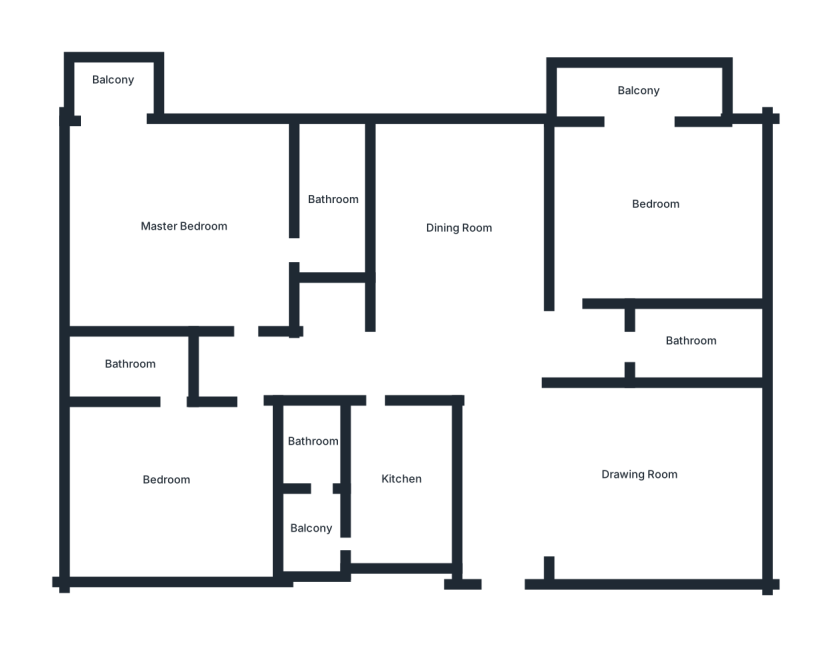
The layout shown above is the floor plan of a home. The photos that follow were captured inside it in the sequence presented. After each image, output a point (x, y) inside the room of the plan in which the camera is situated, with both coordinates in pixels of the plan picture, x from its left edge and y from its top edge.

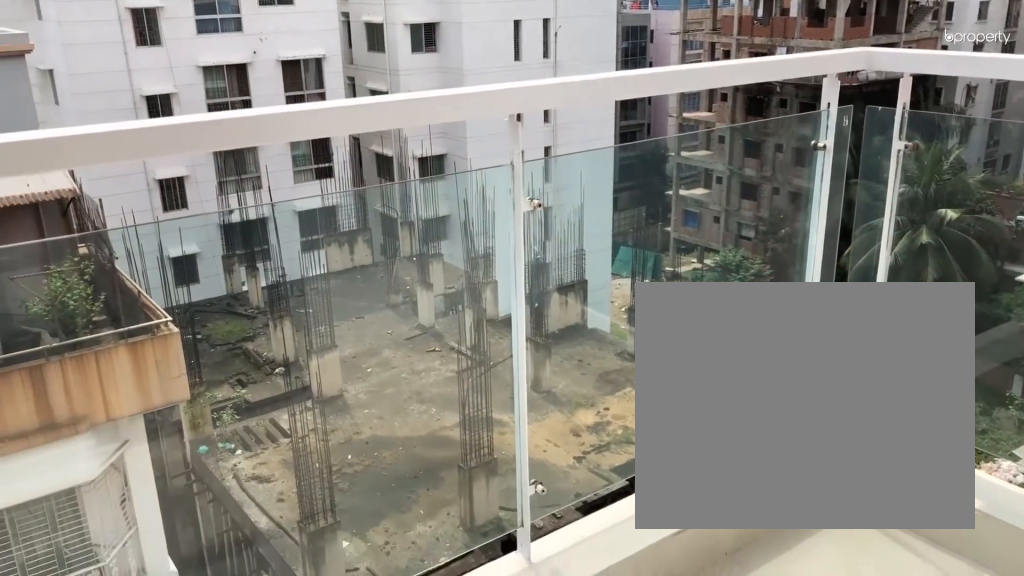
(639, 90)
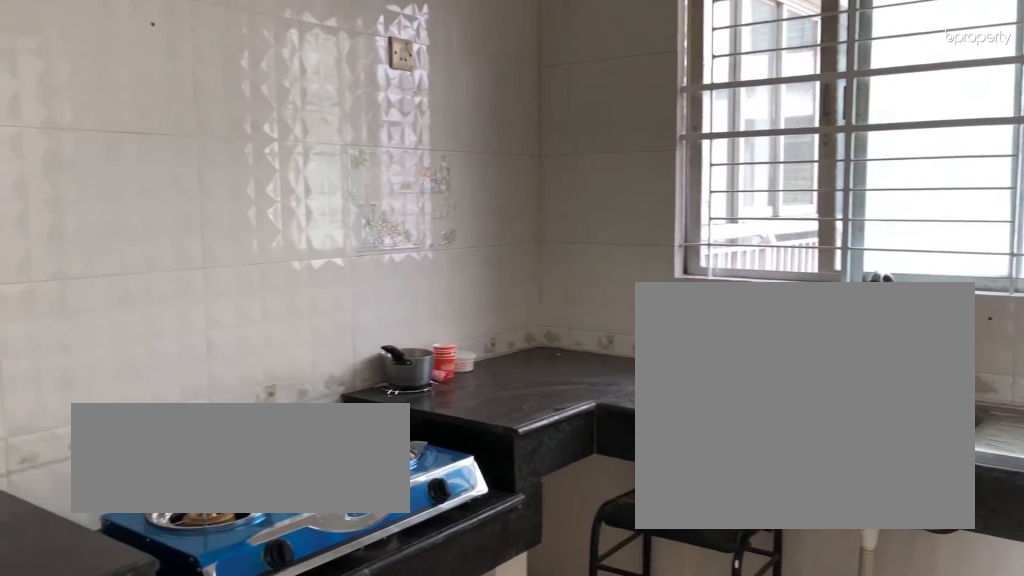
(402, 478)
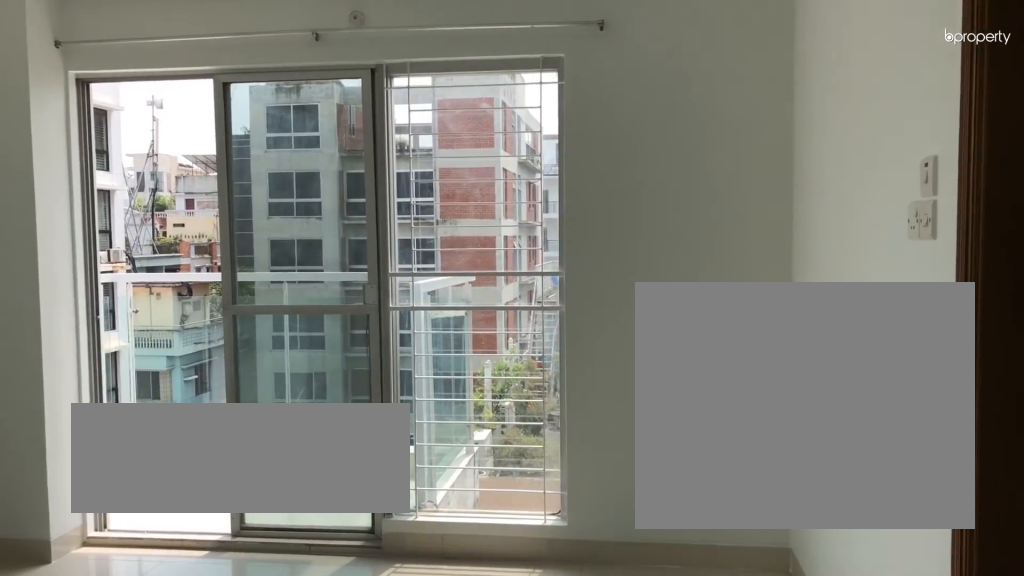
(184, 225)
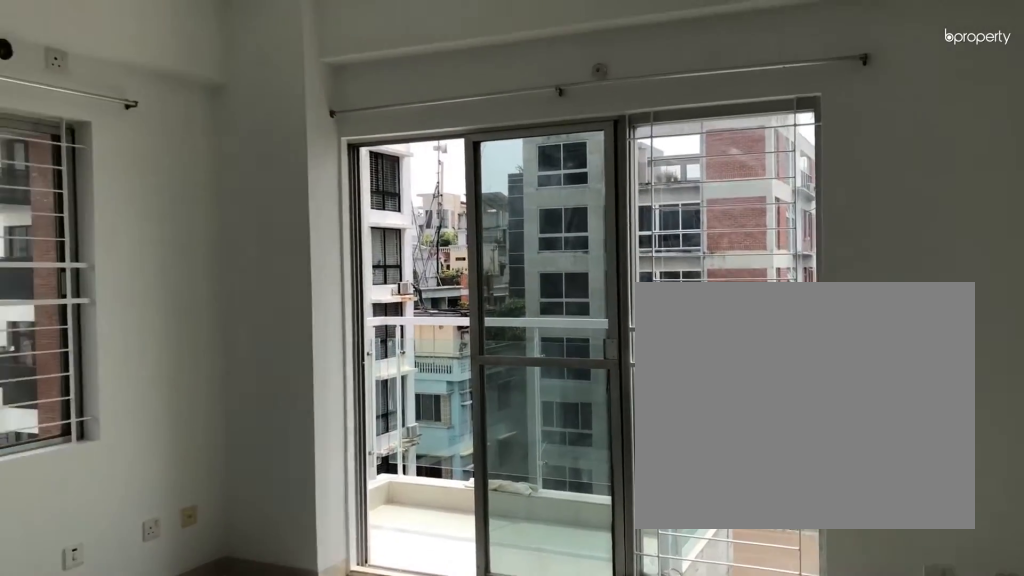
(184, 225)
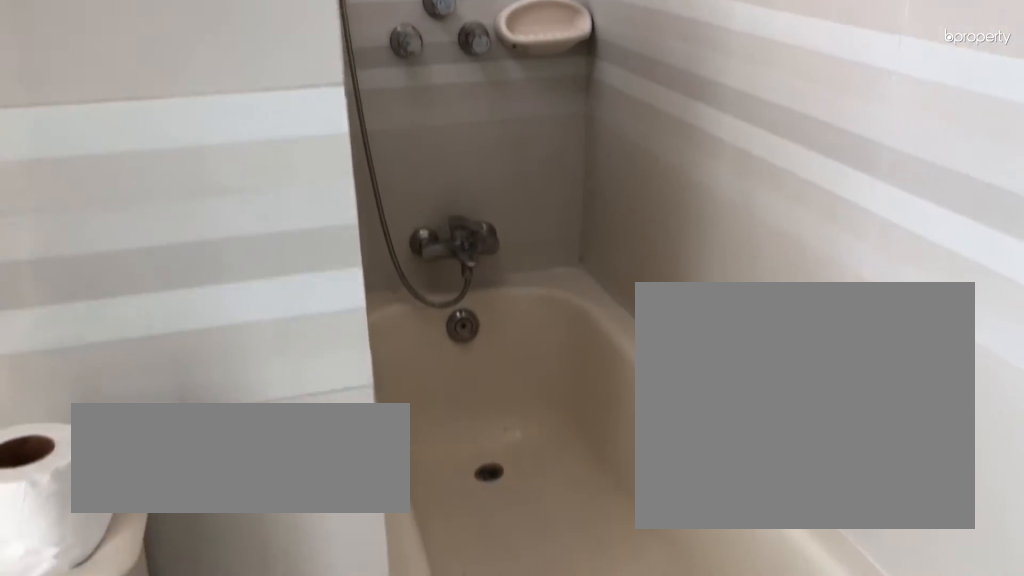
(332, 199)
